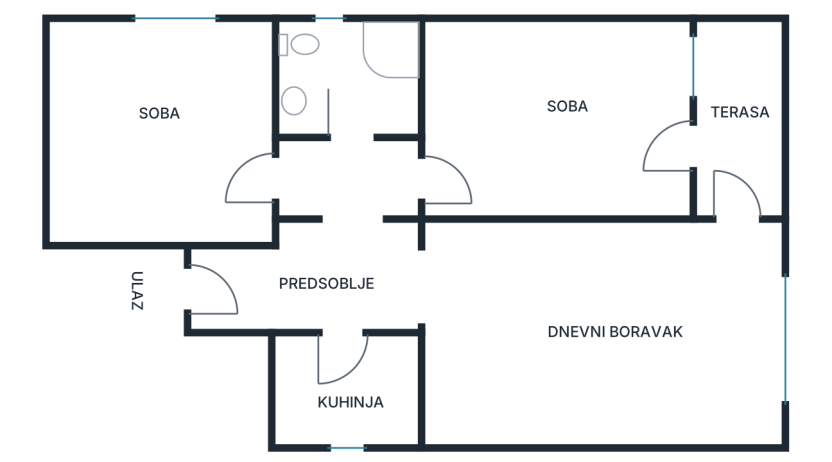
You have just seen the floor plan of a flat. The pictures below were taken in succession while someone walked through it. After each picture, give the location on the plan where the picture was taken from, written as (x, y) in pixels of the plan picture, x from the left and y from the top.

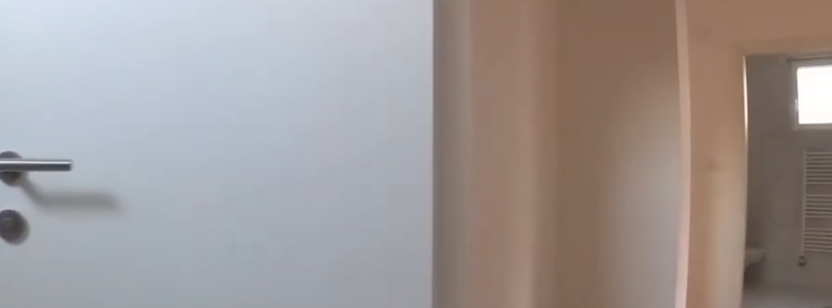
(369, 379)
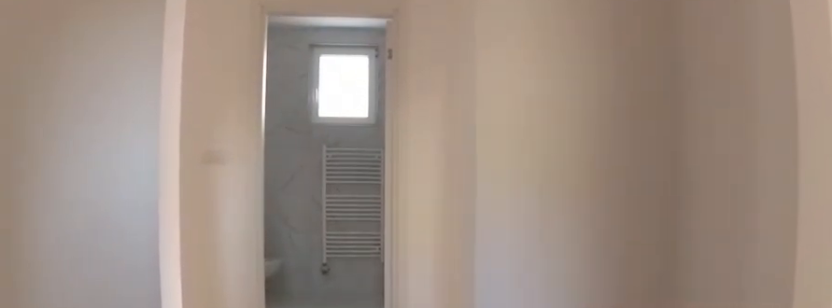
(370, 321)
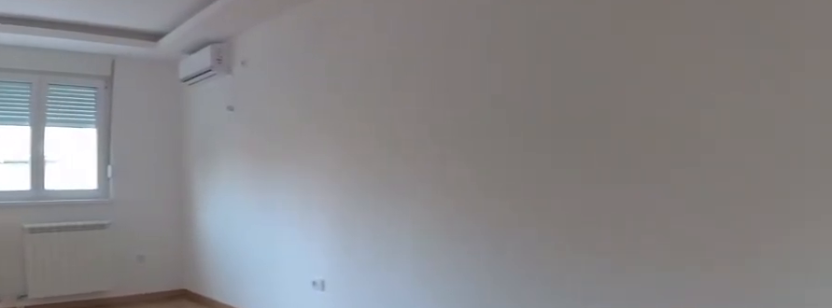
(425, 290)
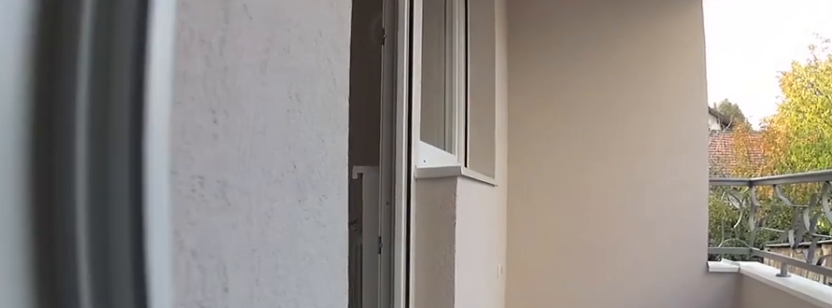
(725, 286)
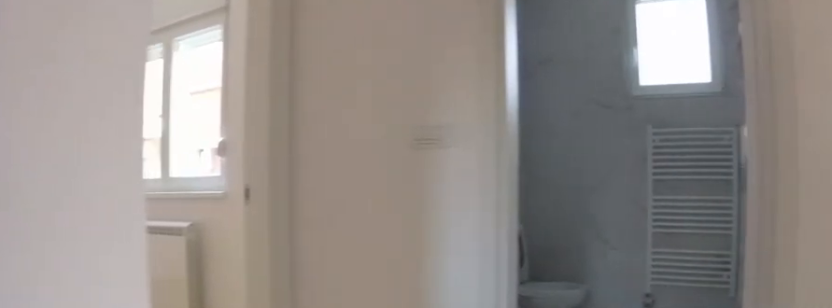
(366, 246)
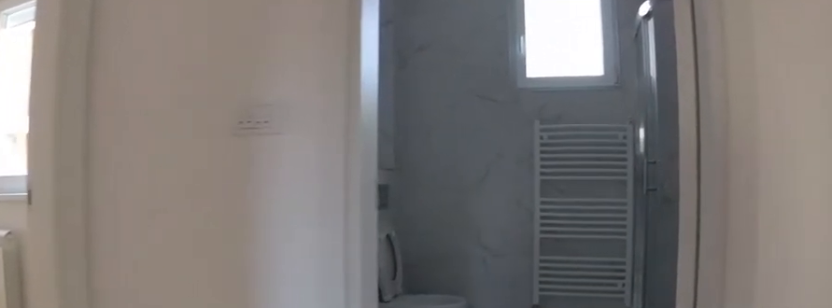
(361, 227)
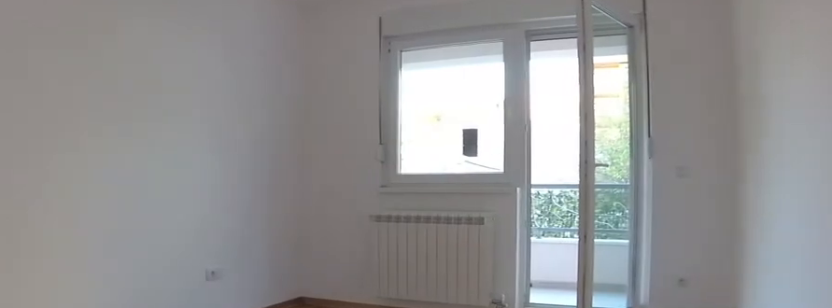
(414, 186)
